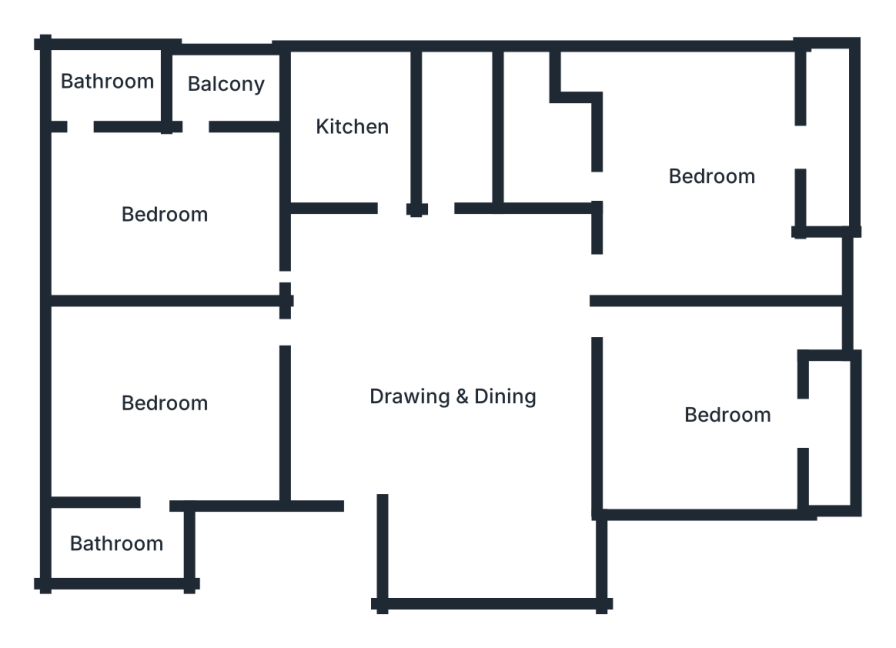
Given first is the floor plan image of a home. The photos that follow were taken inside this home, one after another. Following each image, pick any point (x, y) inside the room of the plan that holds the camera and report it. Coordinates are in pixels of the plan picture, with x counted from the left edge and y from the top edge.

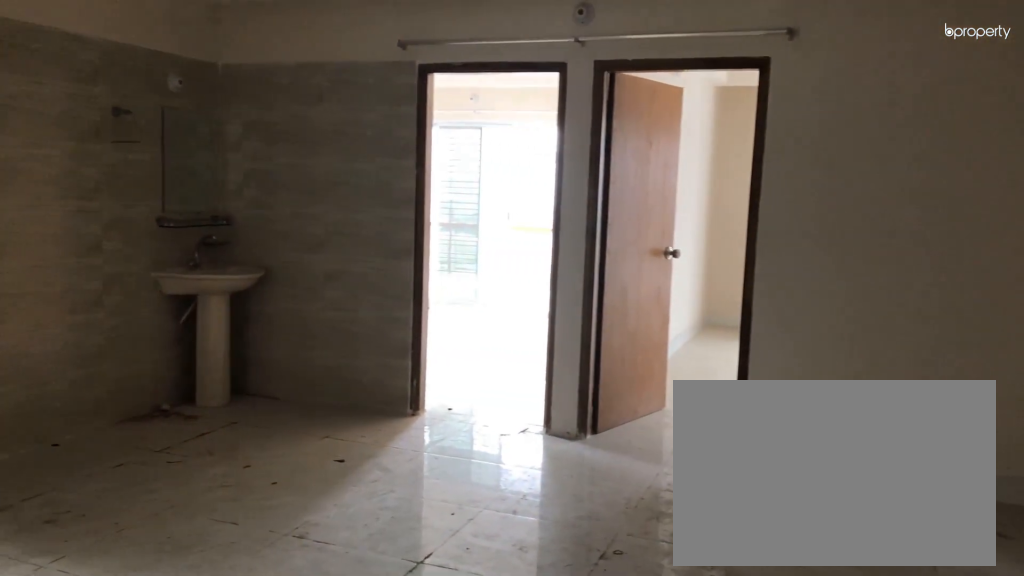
(464, 393)
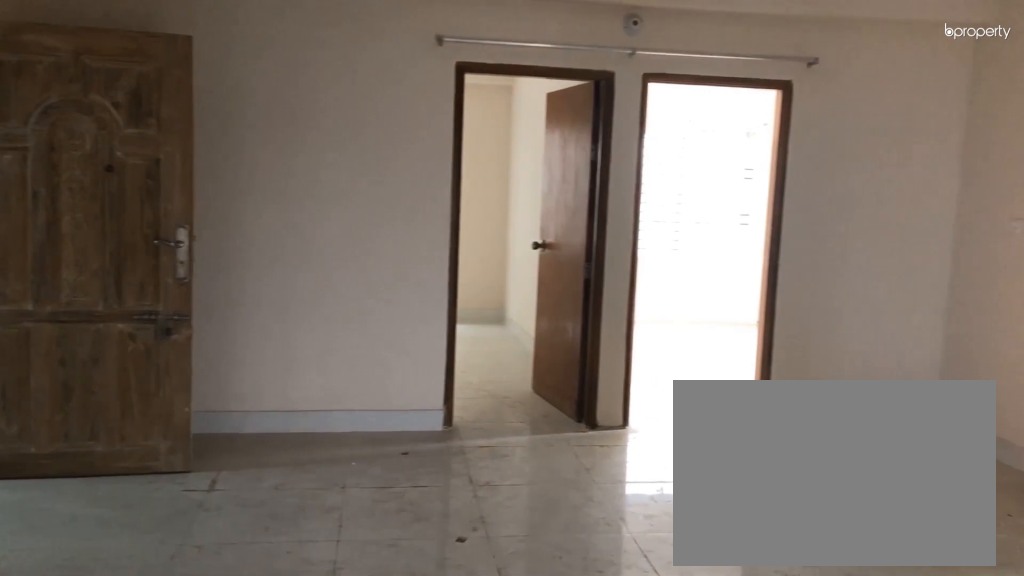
(464, 393)
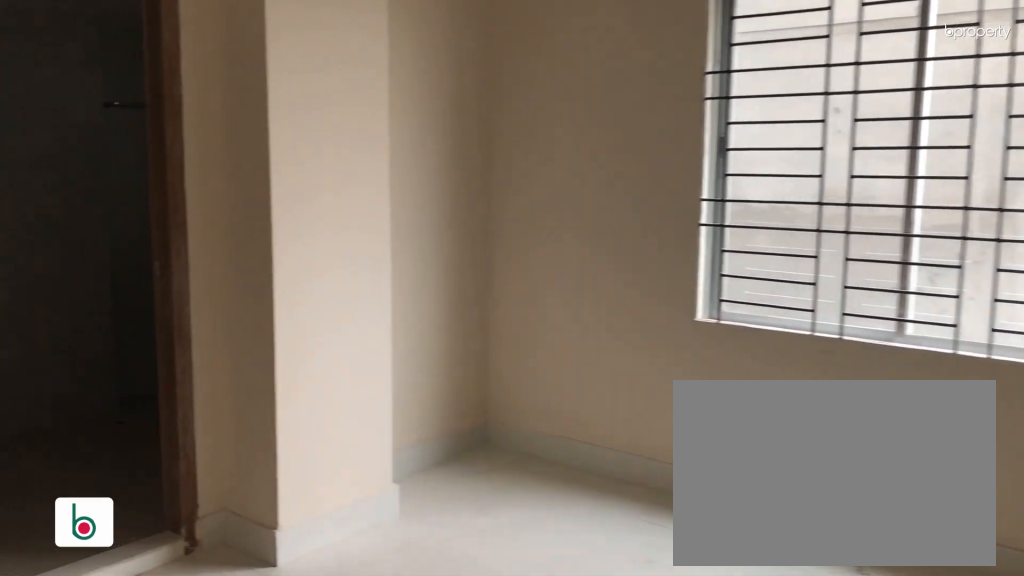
(166, 403)
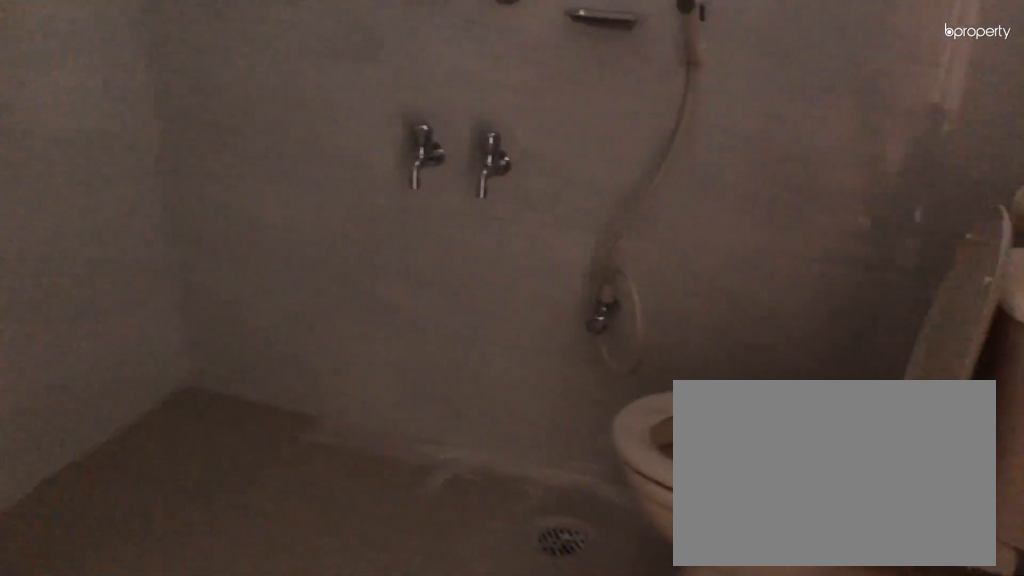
(120, 546)
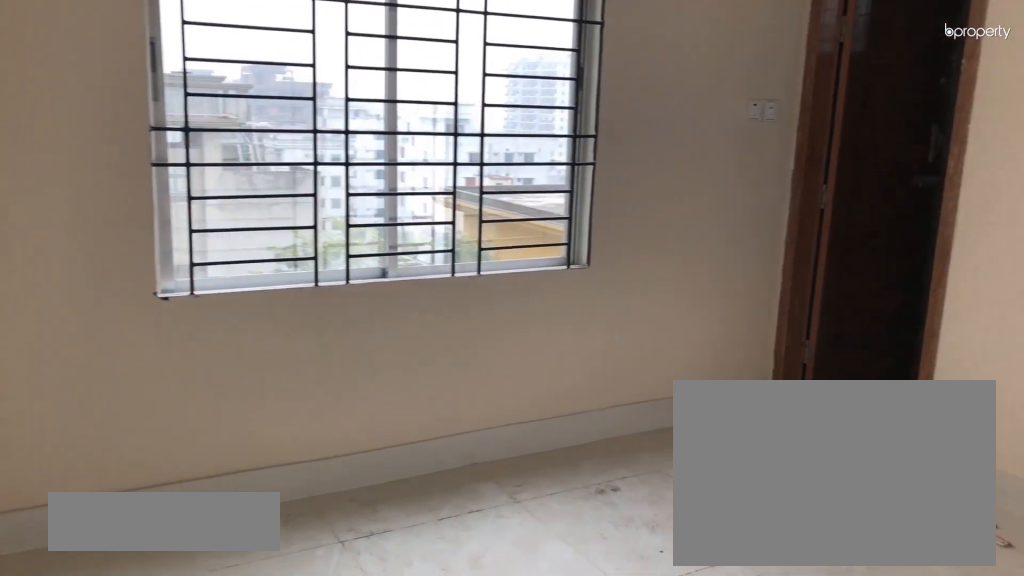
(166, 214)
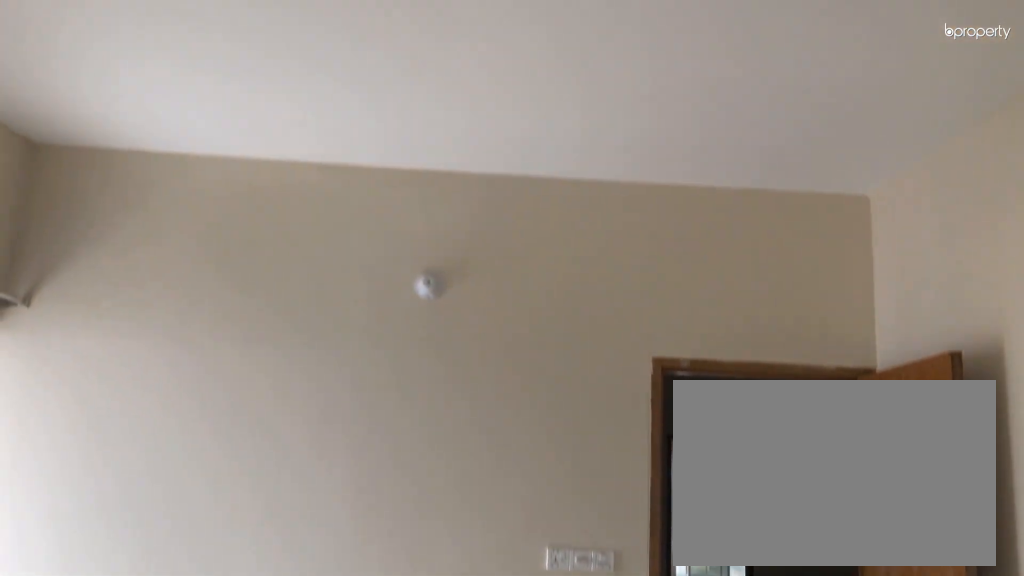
(166, 214)
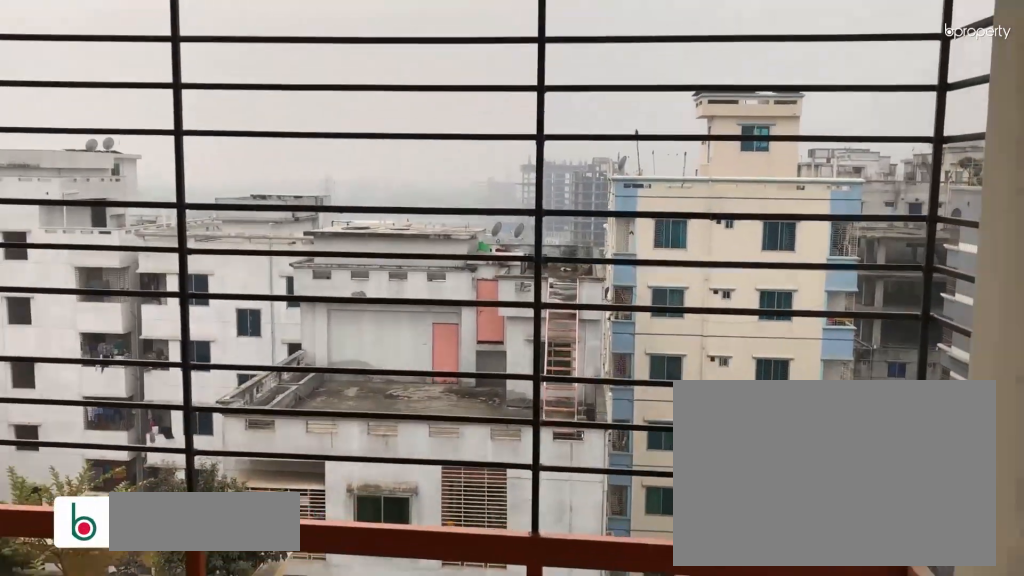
(224, 87)
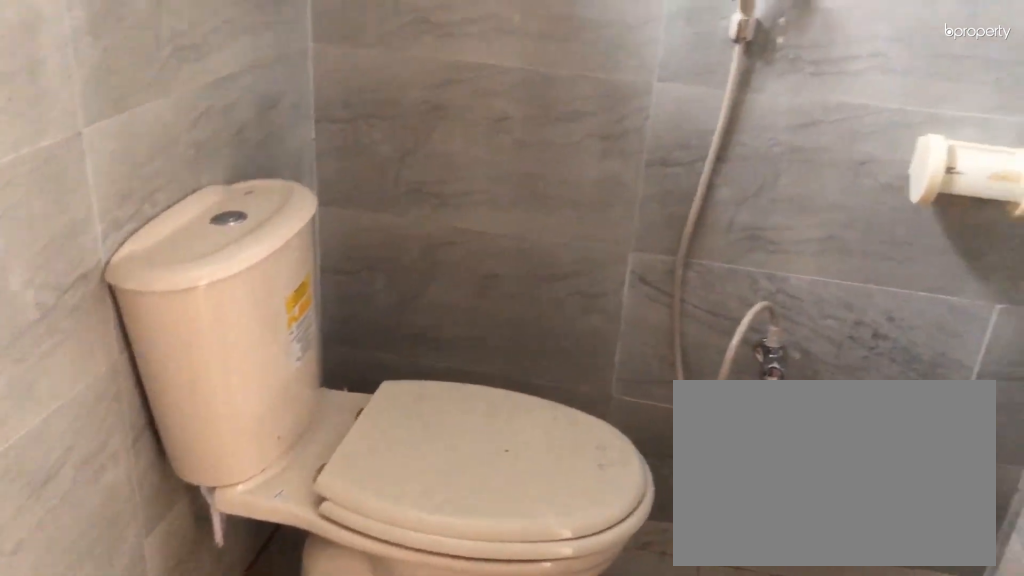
(109, 87)
